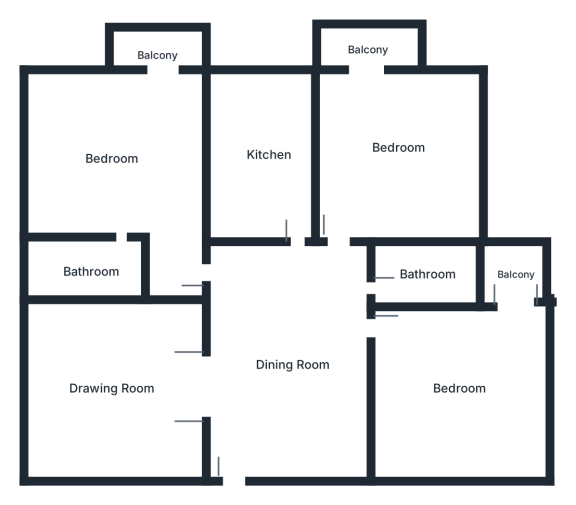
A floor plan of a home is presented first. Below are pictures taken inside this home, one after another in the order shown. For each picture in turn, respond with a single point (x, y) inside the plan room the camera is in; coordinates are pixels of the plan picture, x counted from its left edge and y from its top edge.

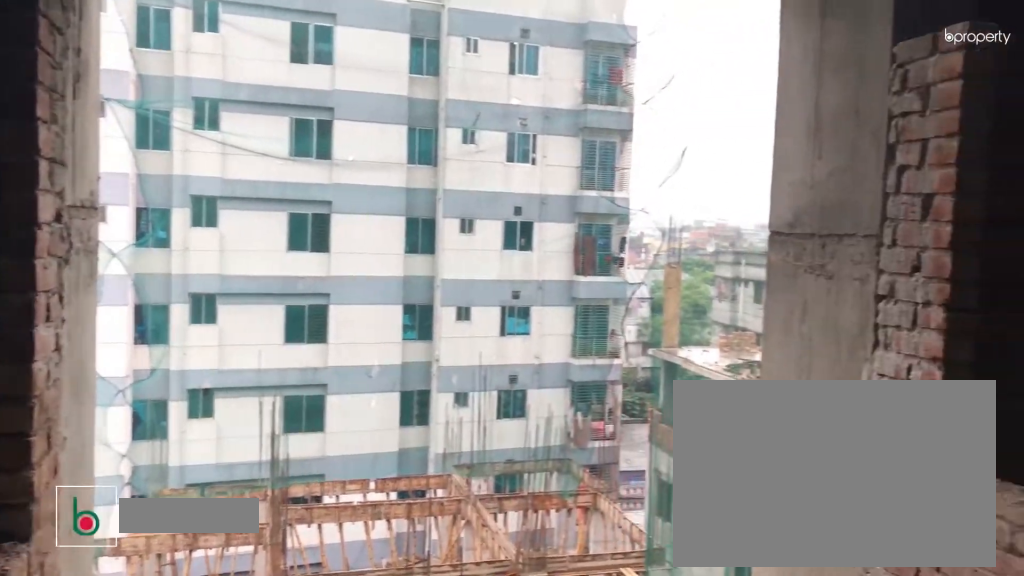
(516, 275)
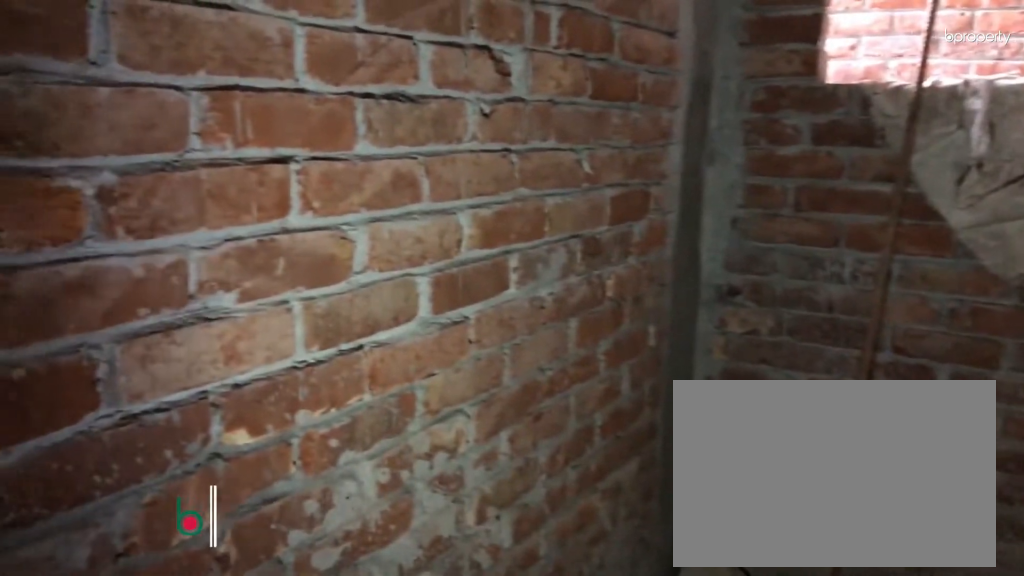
(426, 271)
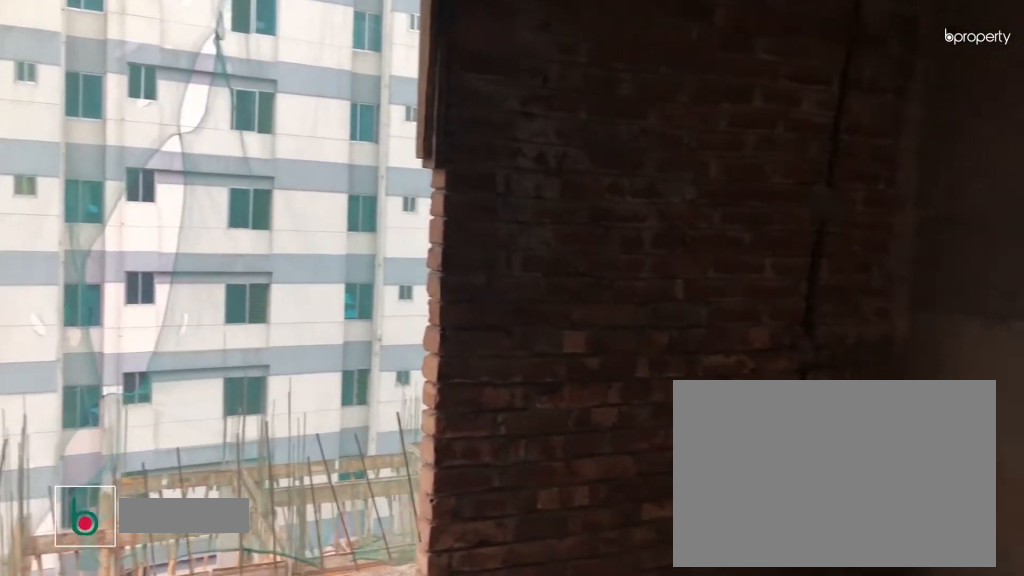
(399, 147)
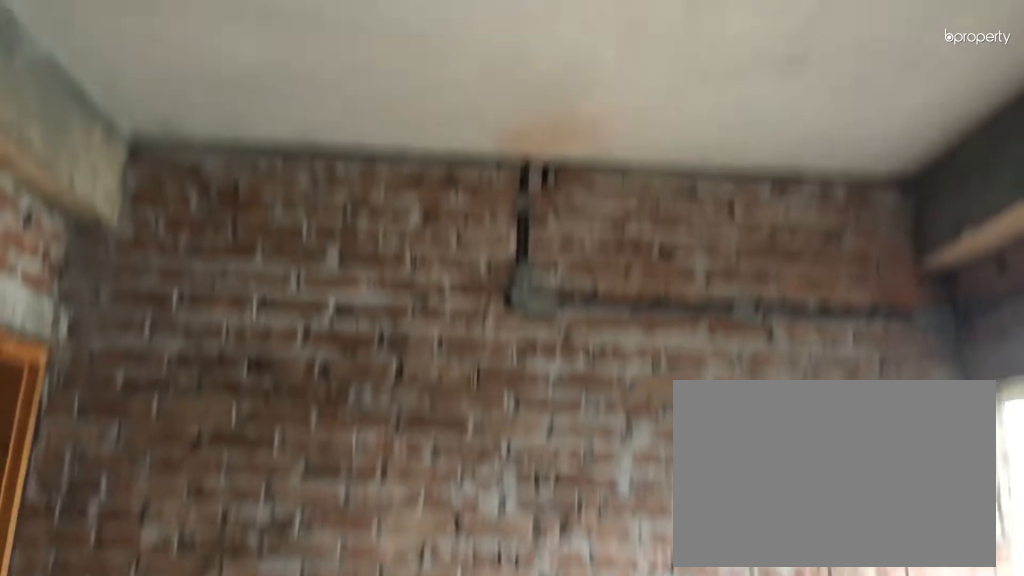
(398, 147)
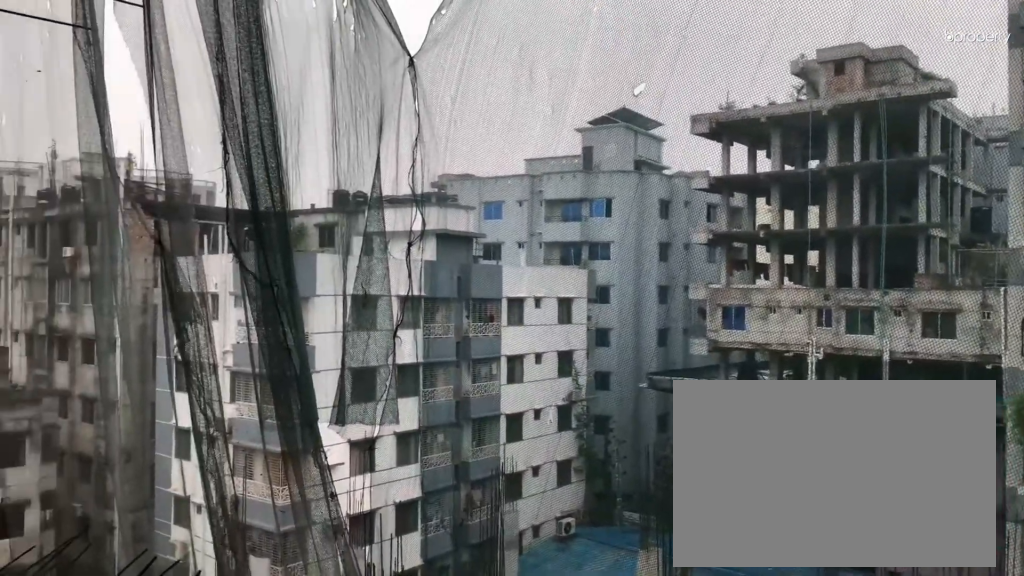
(366, 46)
